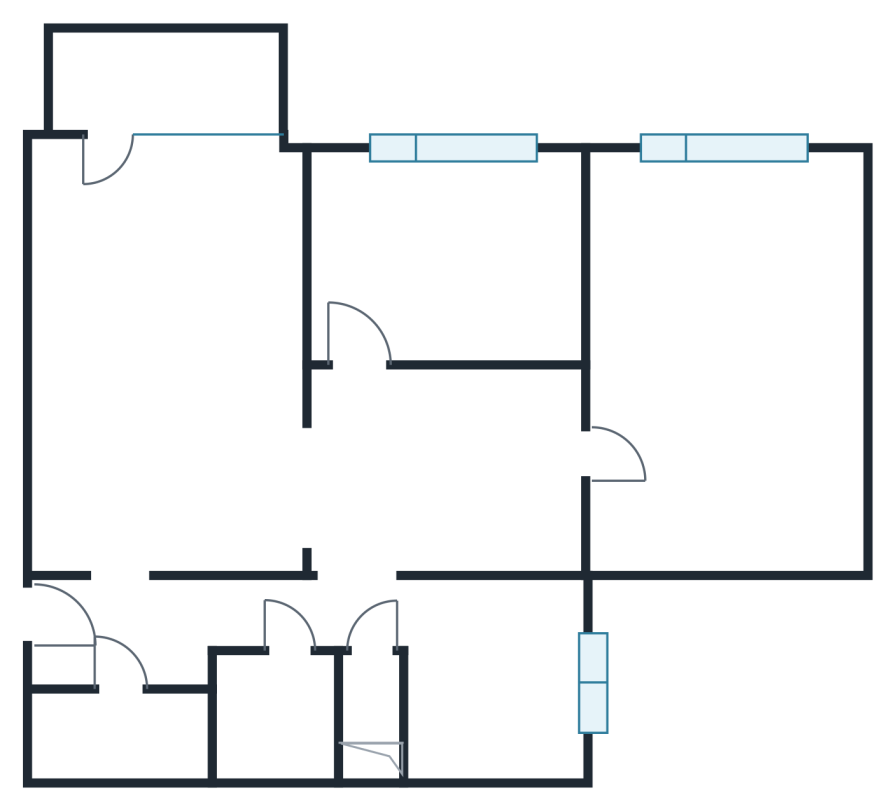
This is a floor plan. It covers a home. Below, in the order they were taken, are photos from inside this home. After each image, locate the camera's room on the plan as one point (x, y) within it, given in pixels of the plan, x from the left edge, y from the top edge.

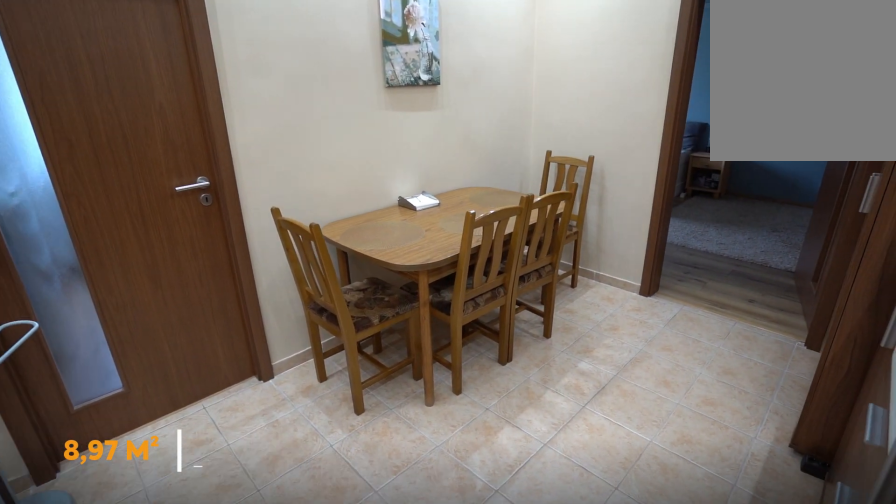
(449, 464)
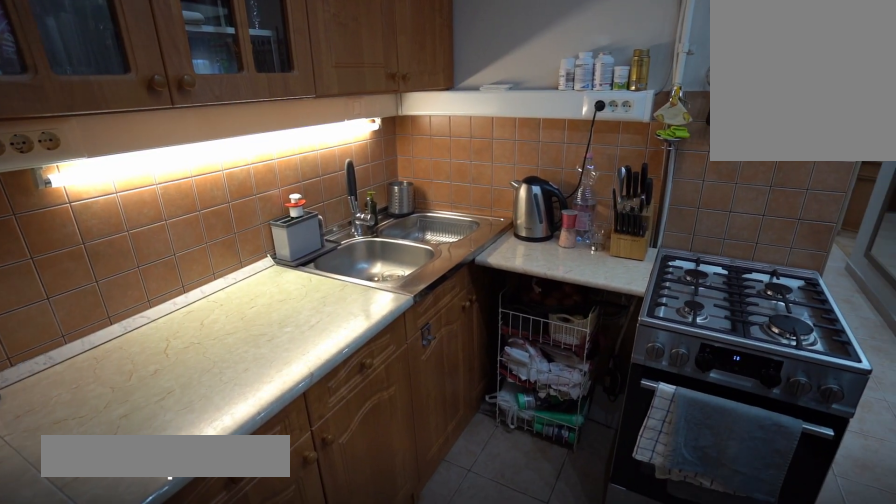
(492, 675)
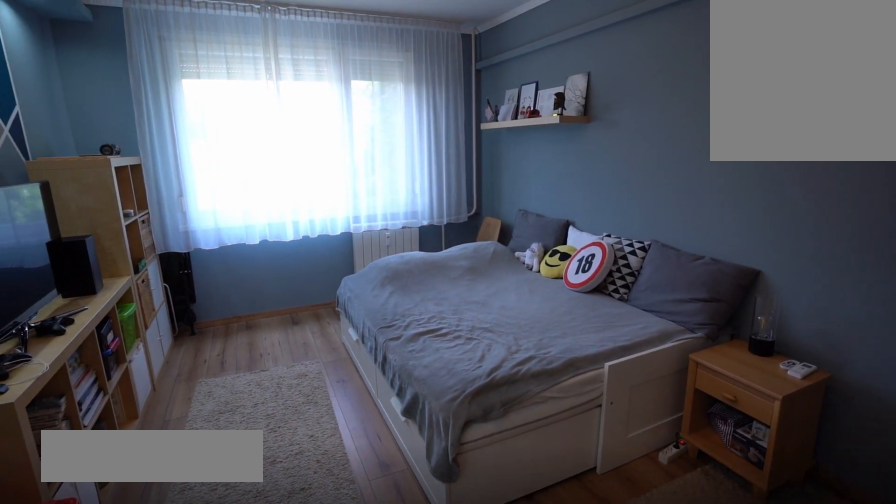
(735, 383)
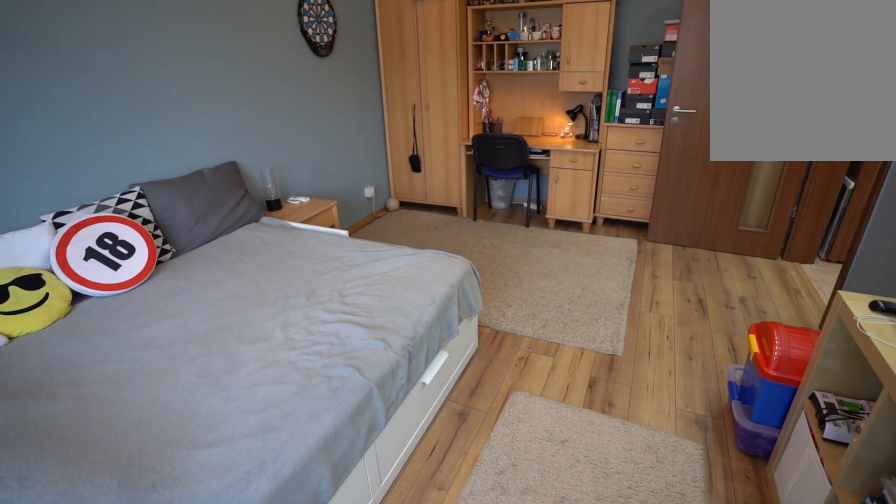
(735, 382)
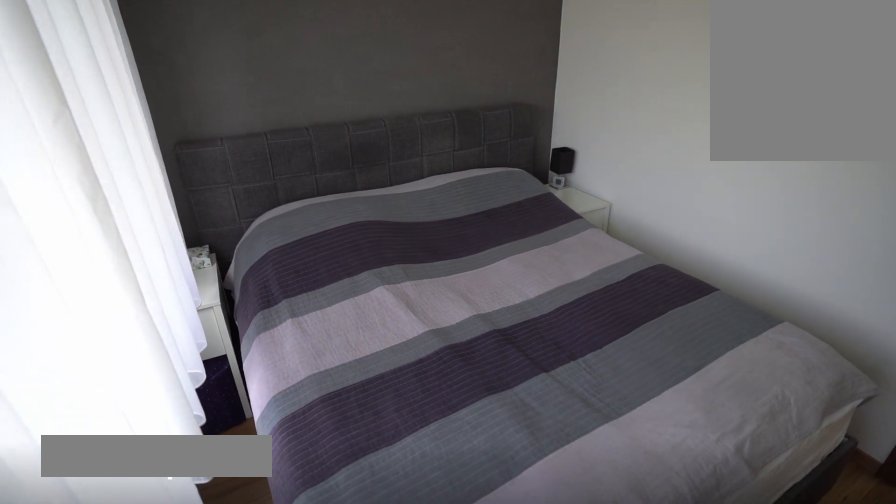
(461, 250)
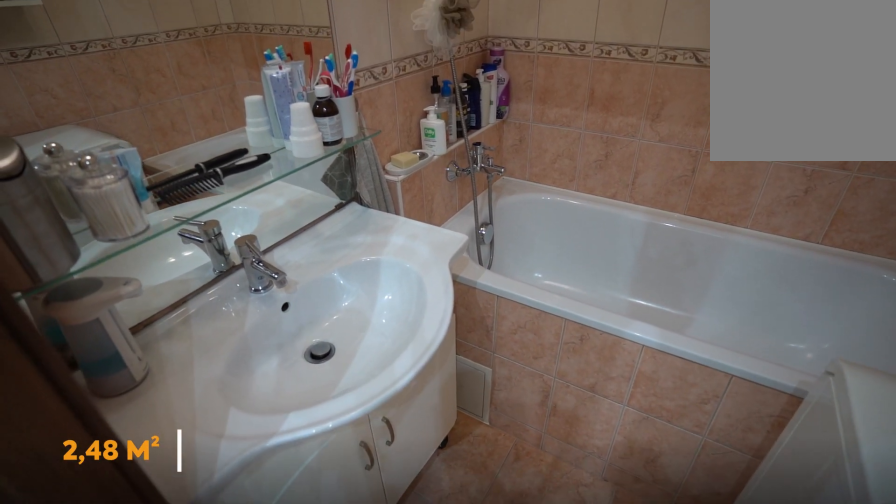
(257, 704)
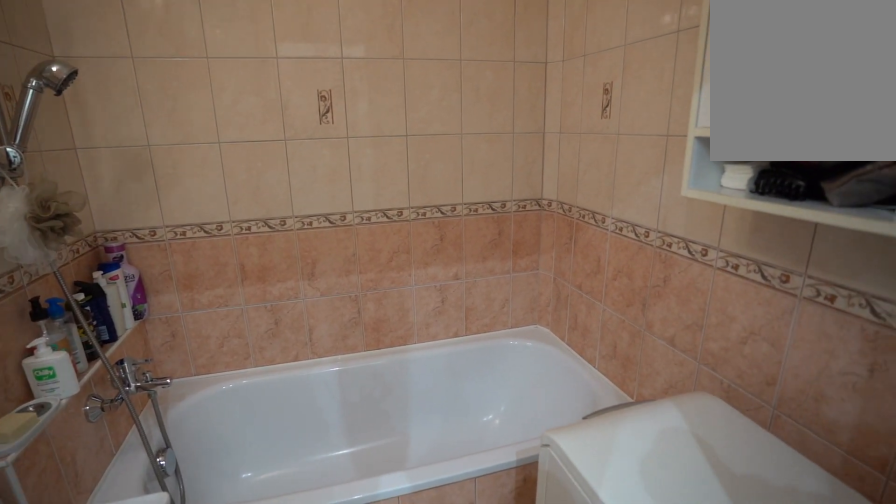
(257, 703)
